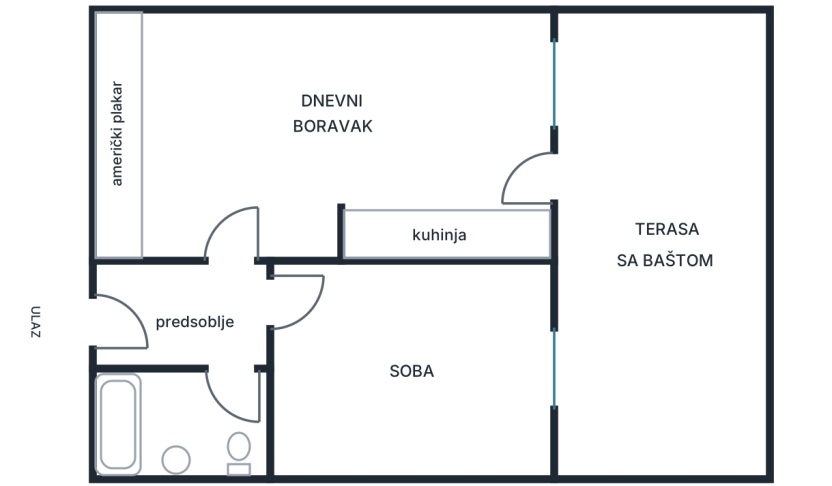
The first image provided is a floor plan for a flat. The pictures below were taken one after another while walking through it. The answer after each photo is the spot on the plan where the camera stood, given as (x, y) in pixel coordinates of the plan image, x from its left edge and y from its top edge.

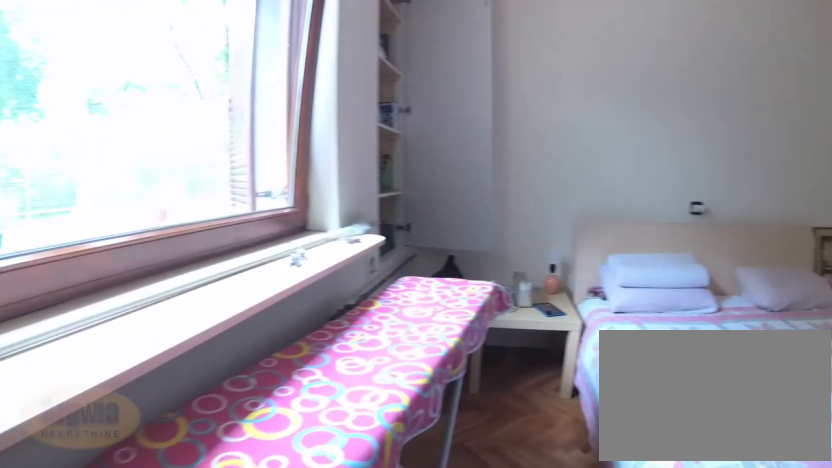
(486, 317)
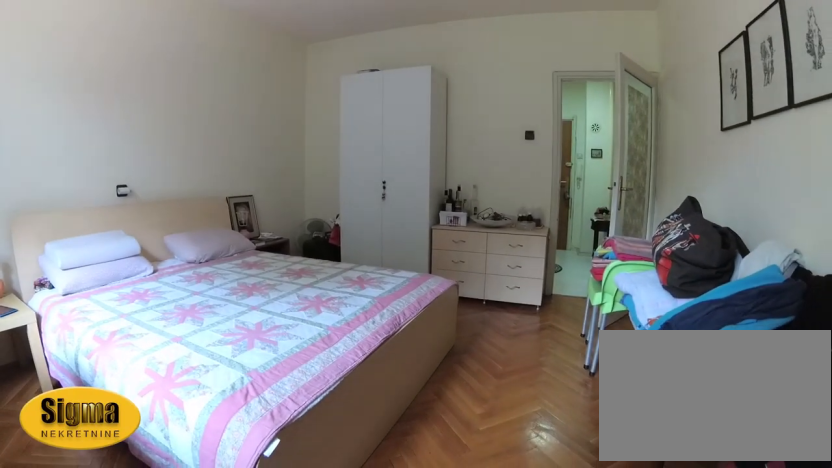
(529, 306)
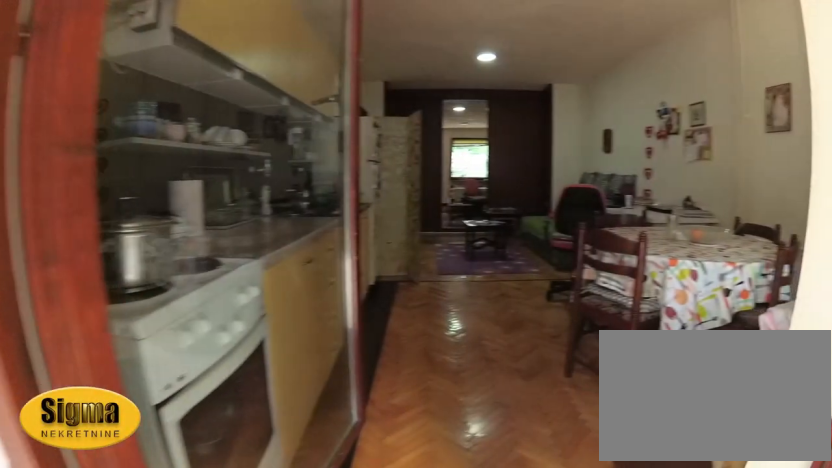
(618, 174)
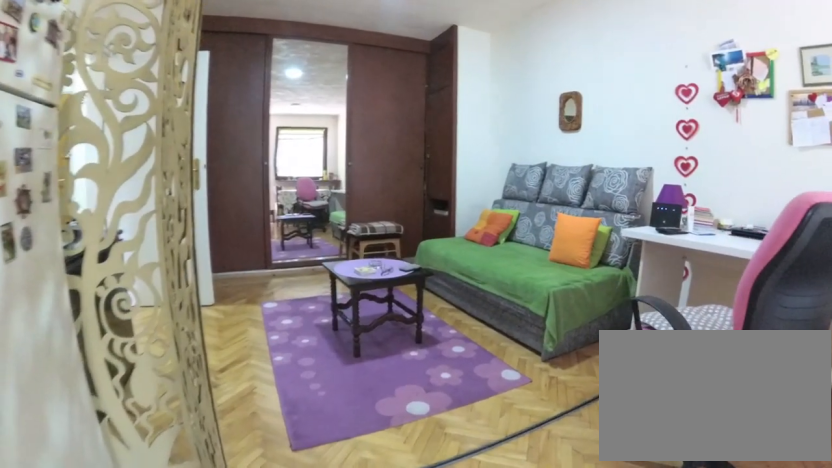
(442, 174)
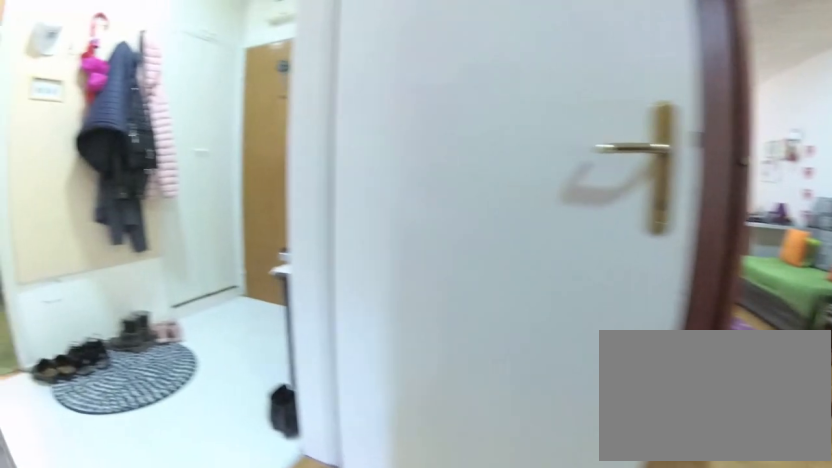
(290, 184)
